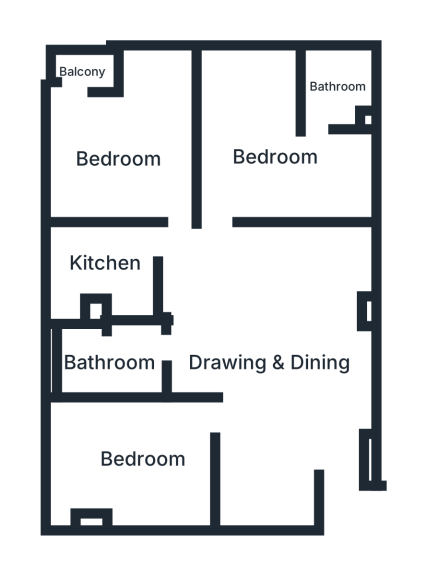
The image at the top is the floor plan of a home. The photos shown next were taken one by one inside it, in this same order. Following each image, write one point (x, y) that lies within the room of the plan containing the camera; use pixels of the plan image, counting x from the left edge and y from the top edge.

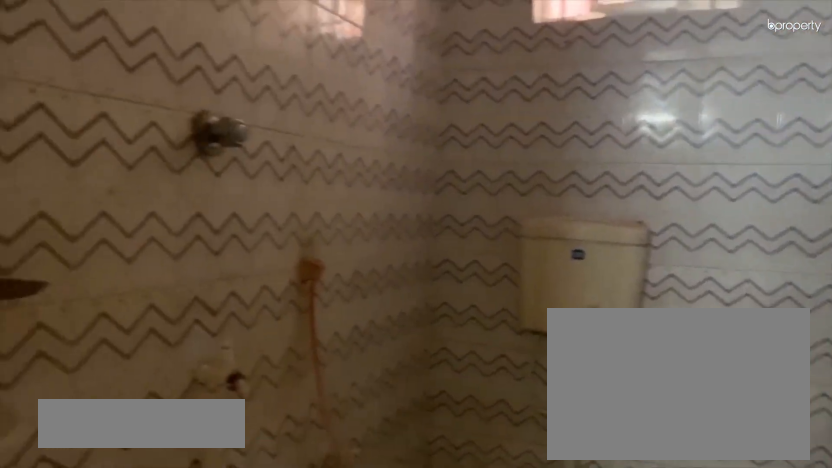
(117, 360)
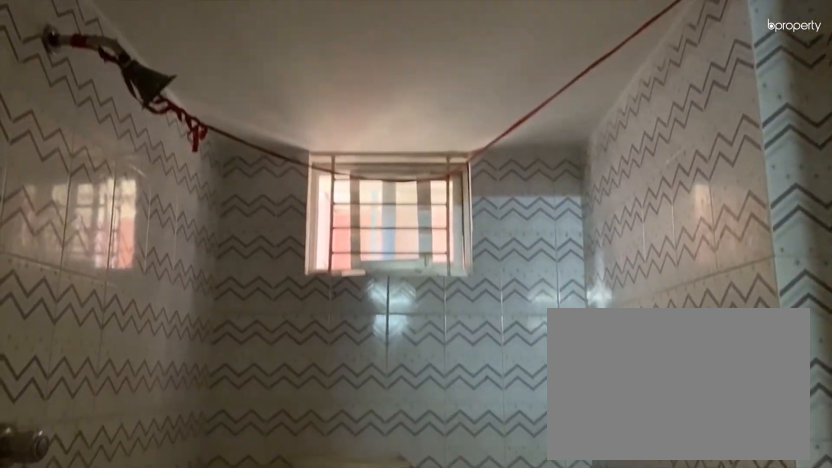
(118, 360)
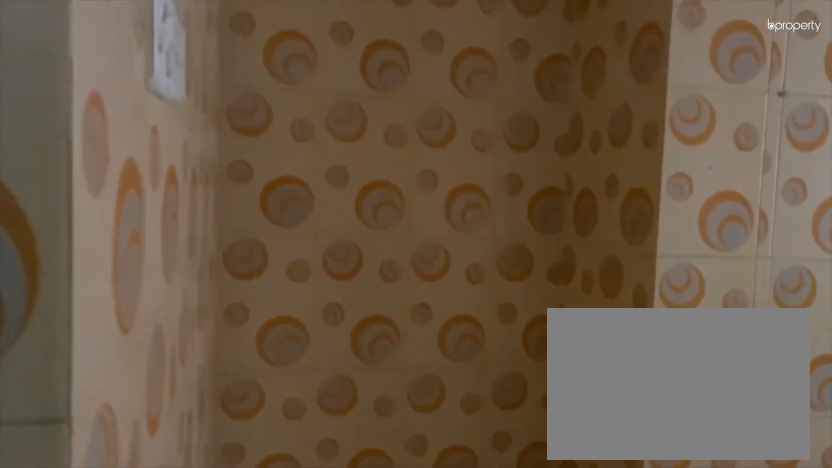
(107, 262)
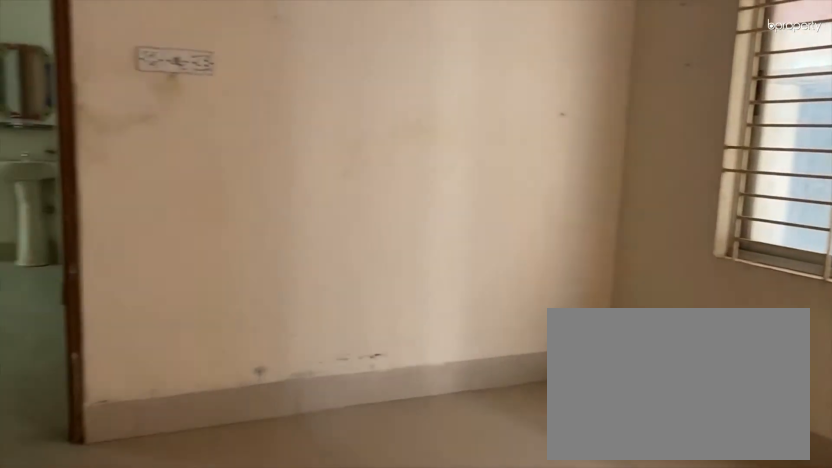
(115, 160)
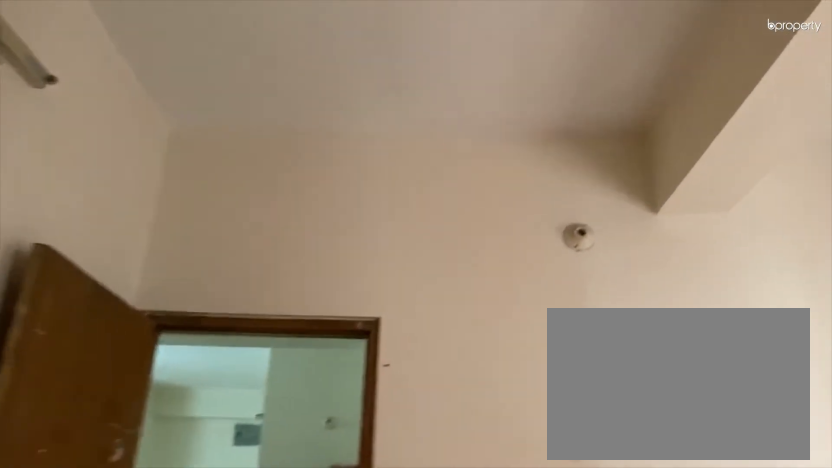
(115, 160)
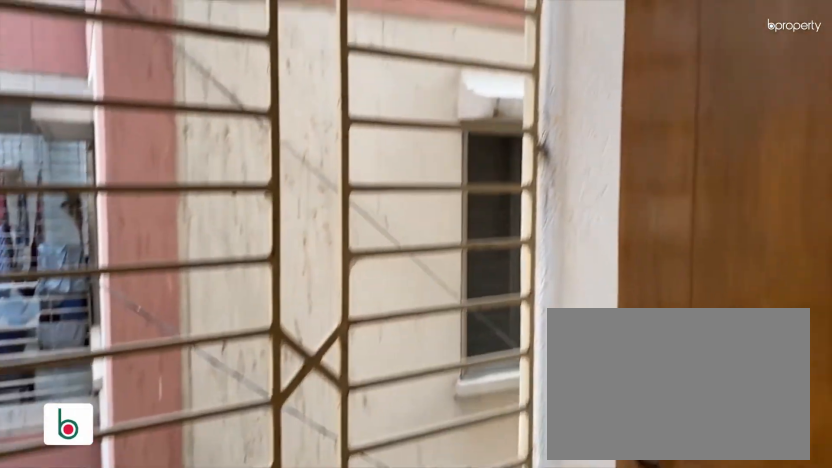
(83, 72)
